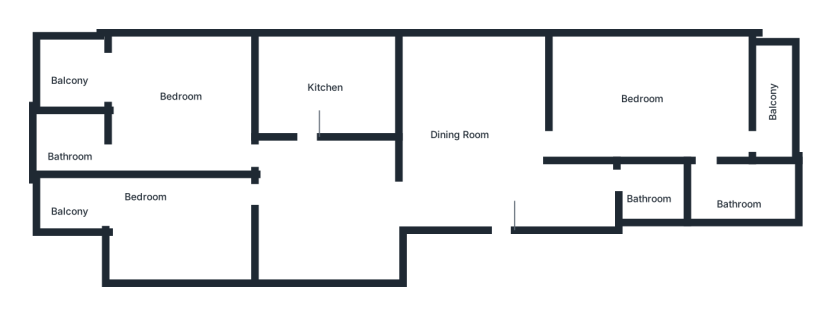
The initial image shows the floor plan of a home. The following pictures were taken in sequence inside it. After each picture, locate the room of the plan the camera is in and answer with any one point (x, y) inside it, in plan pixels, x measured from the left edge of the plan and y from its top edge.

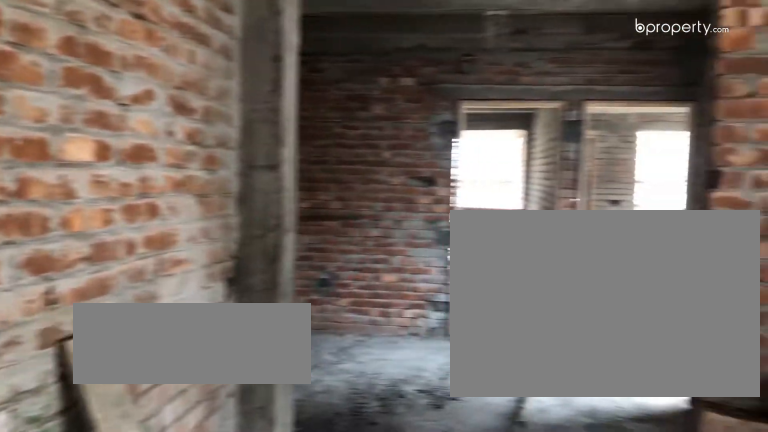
(490, 141)
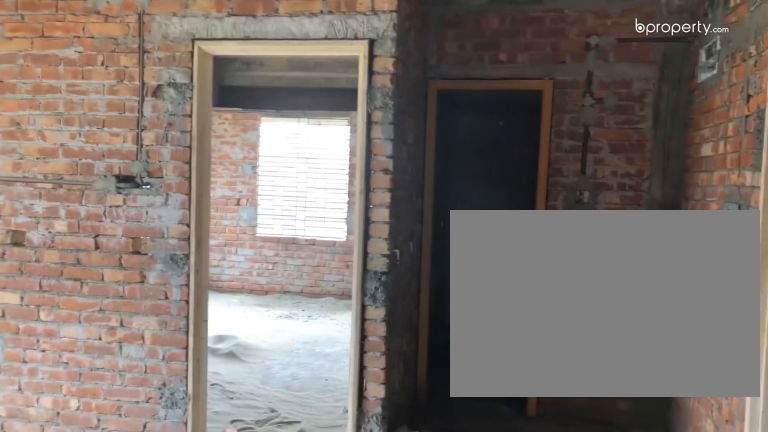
(489, 140)
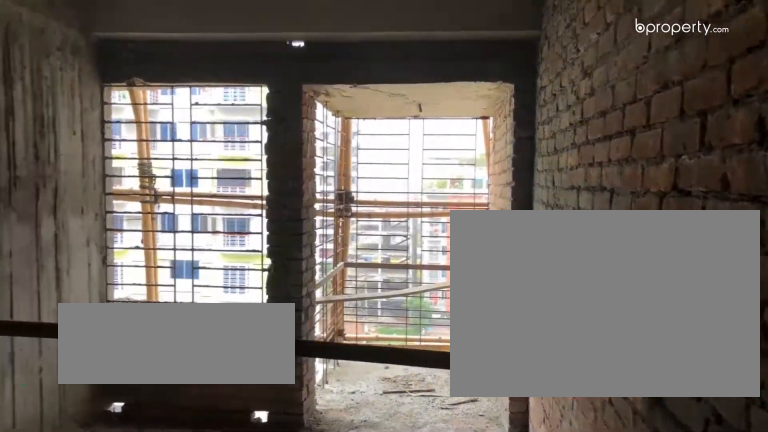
(170, 223)
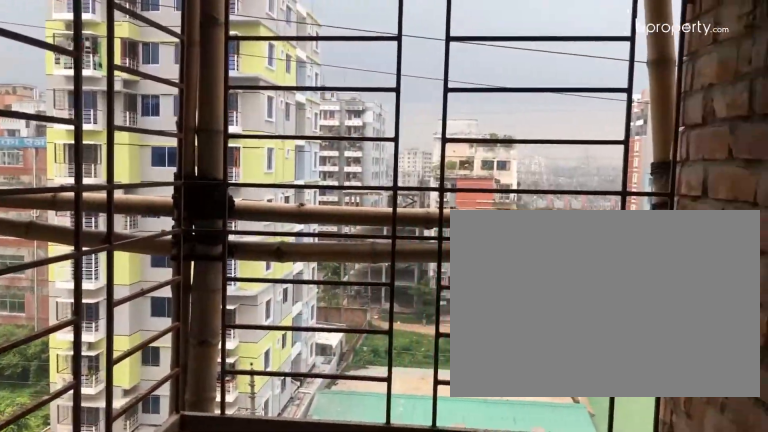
(76, 201)
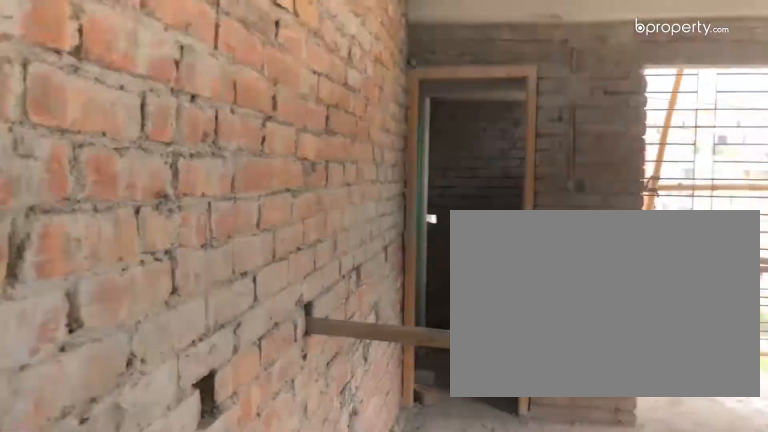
(176, 102)
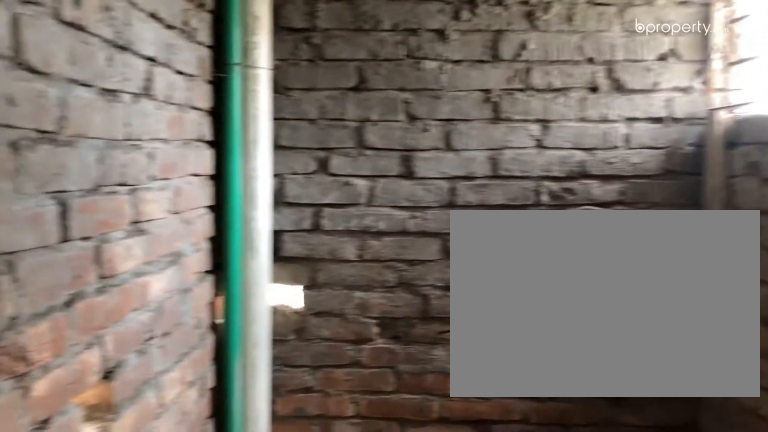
(70, 144)
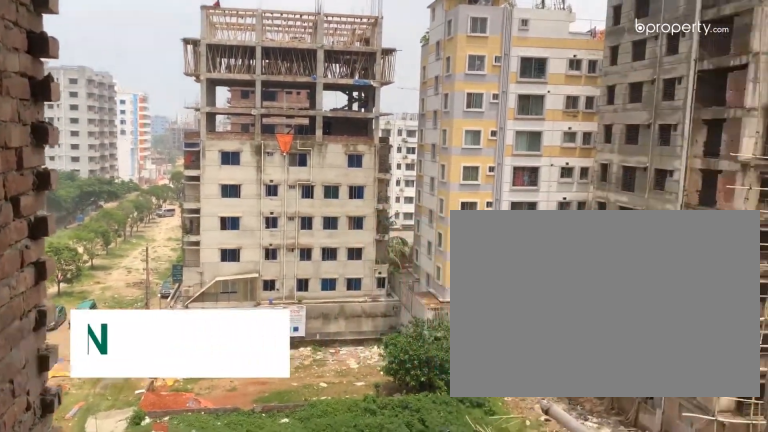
(310, 87)
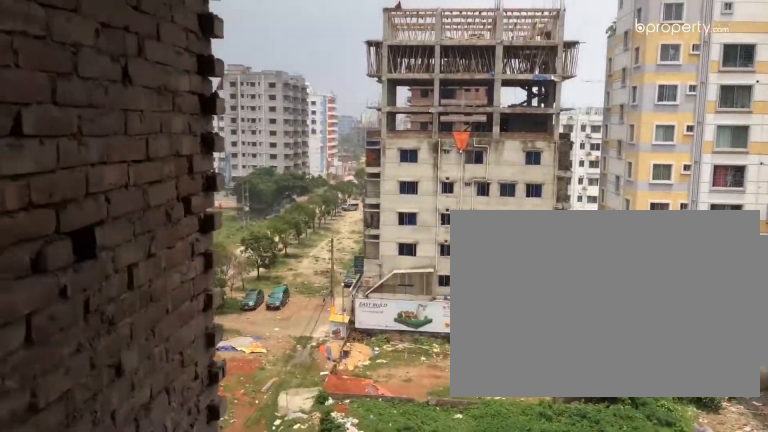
(310, 87)
